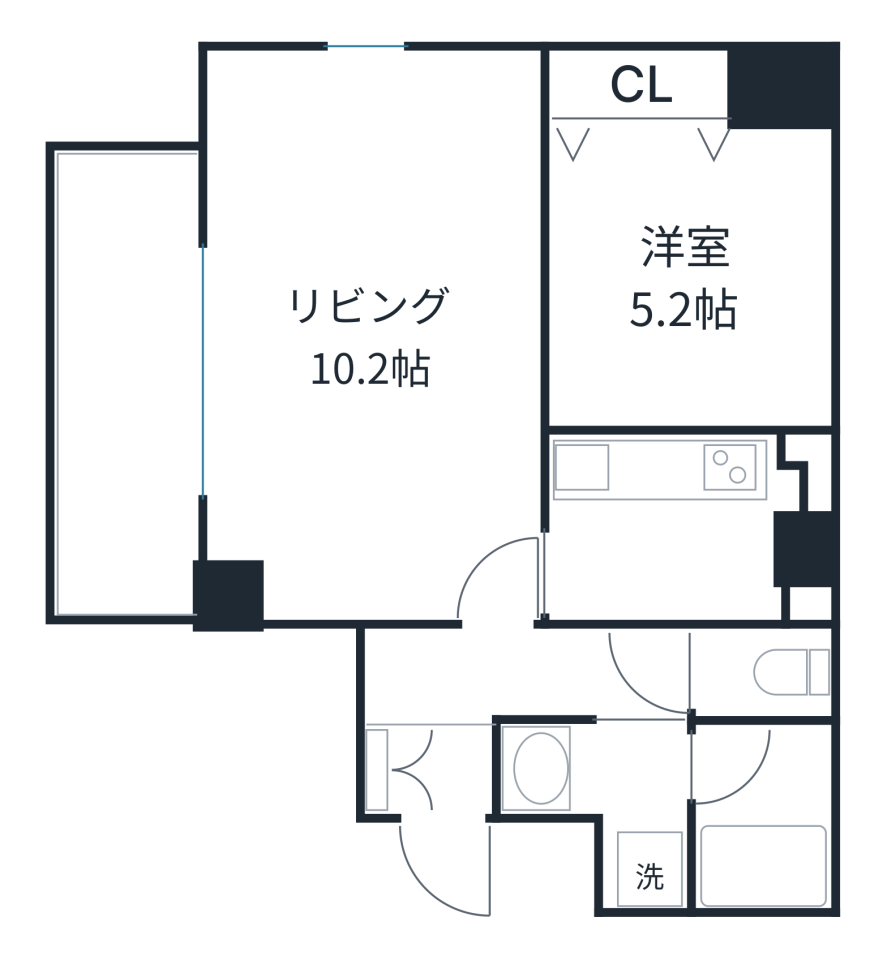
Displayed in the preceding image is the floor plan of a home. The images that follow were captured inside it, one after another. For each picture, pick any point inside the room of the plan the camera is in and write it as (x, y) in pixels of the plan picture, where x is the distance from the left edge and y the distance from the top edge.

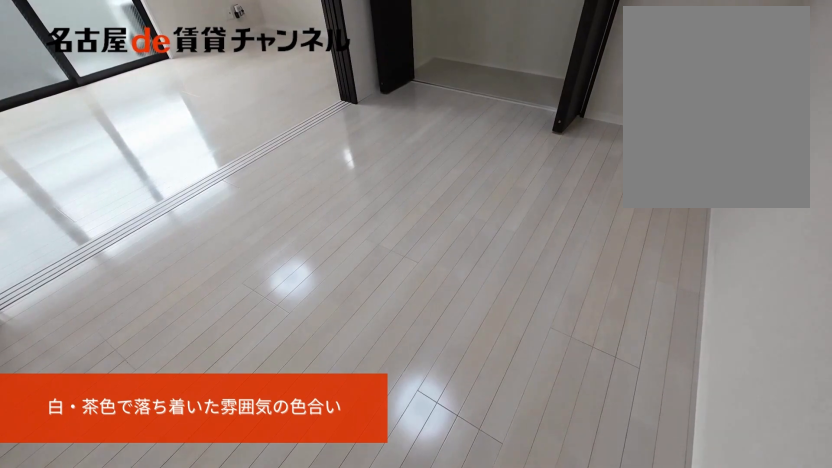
(690, 274)
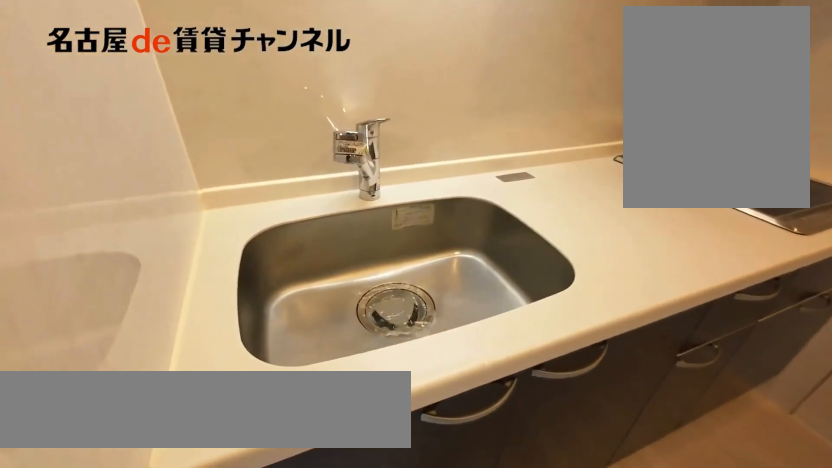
(685, 525)
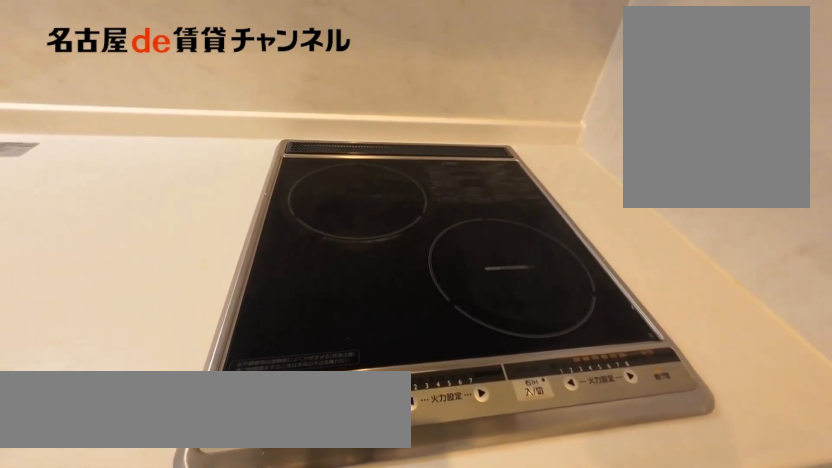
(685, 525)
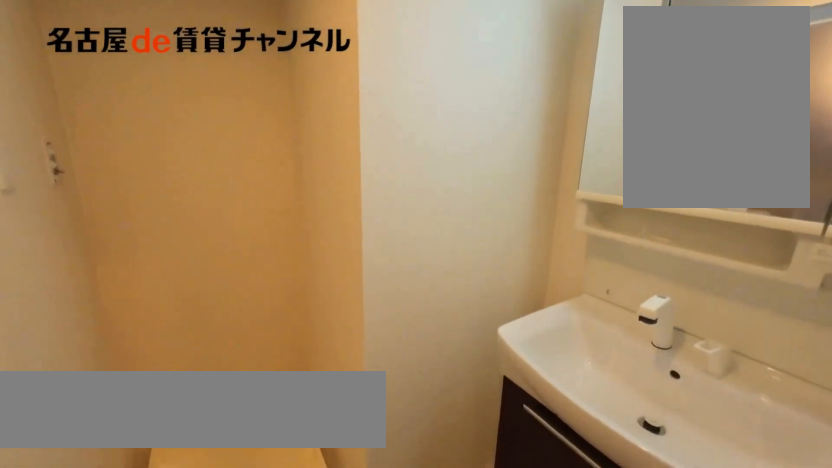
(614, 798)
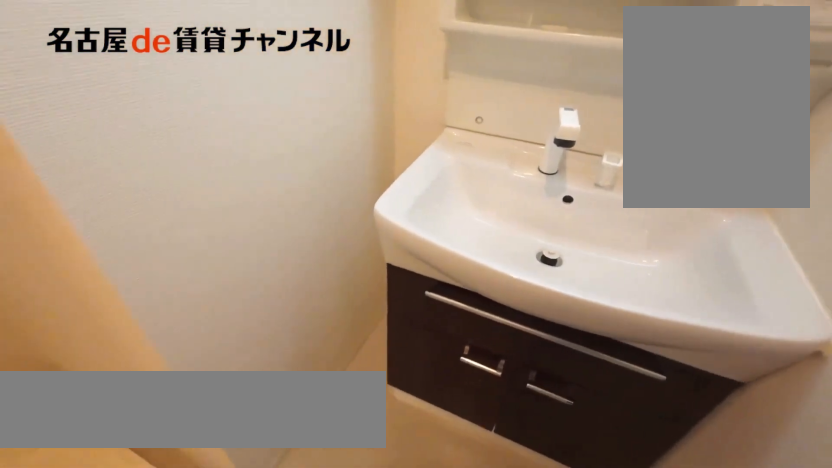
(614, 798)
